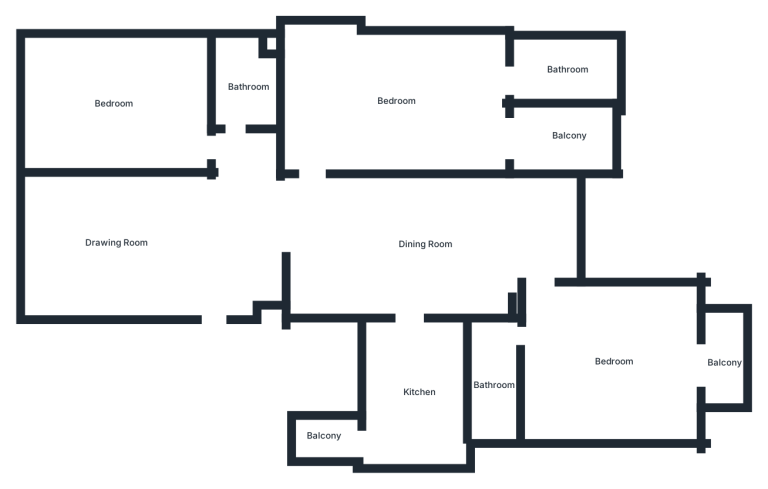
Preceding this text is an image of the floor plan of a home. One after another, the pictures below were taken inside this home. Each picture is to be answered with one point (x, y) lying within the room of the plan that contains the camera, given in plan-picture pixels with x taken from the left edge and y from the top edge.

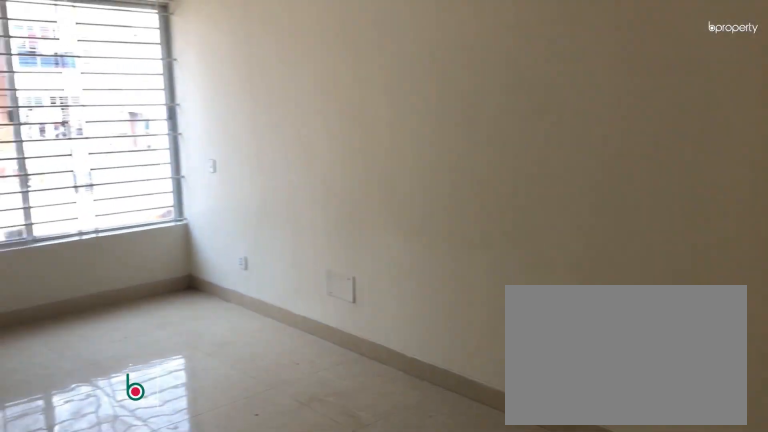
(116, 244)
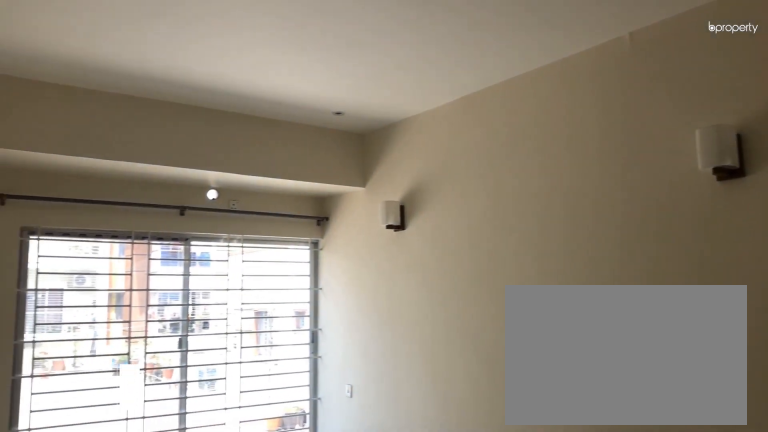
(116, 244)
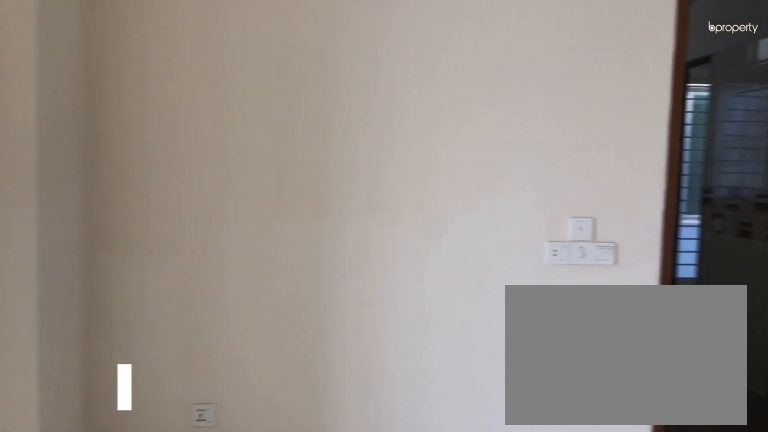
(423, 244)
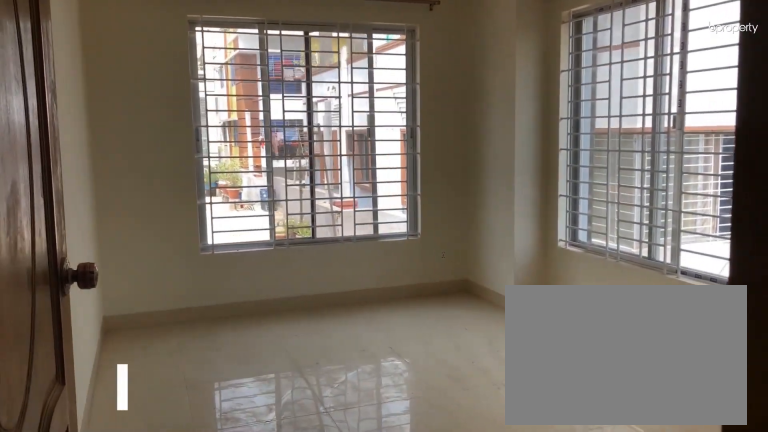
(209, 146)
